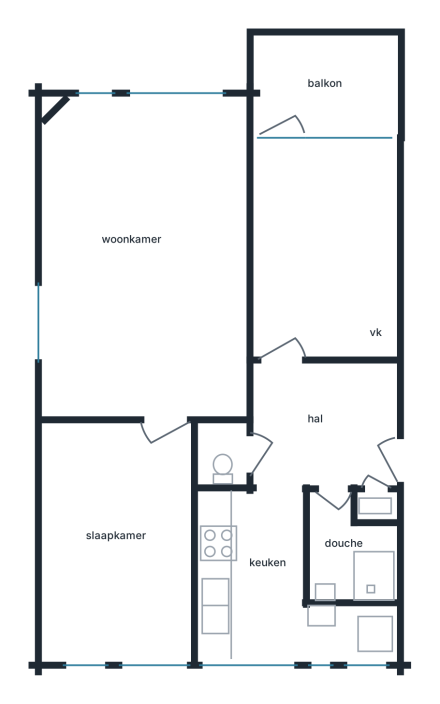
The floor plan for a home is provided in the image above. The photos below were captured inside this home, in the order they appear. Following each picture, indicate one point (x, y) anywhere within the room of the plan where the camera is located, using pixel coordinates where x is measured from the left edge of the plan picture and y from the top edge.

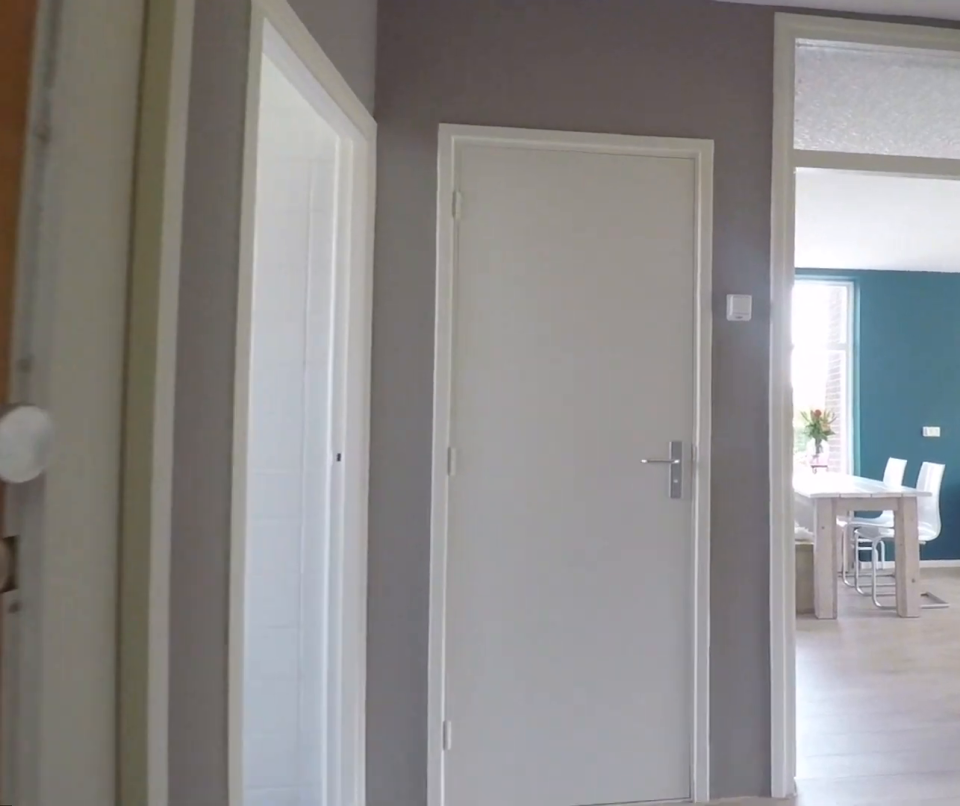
(324, 425)
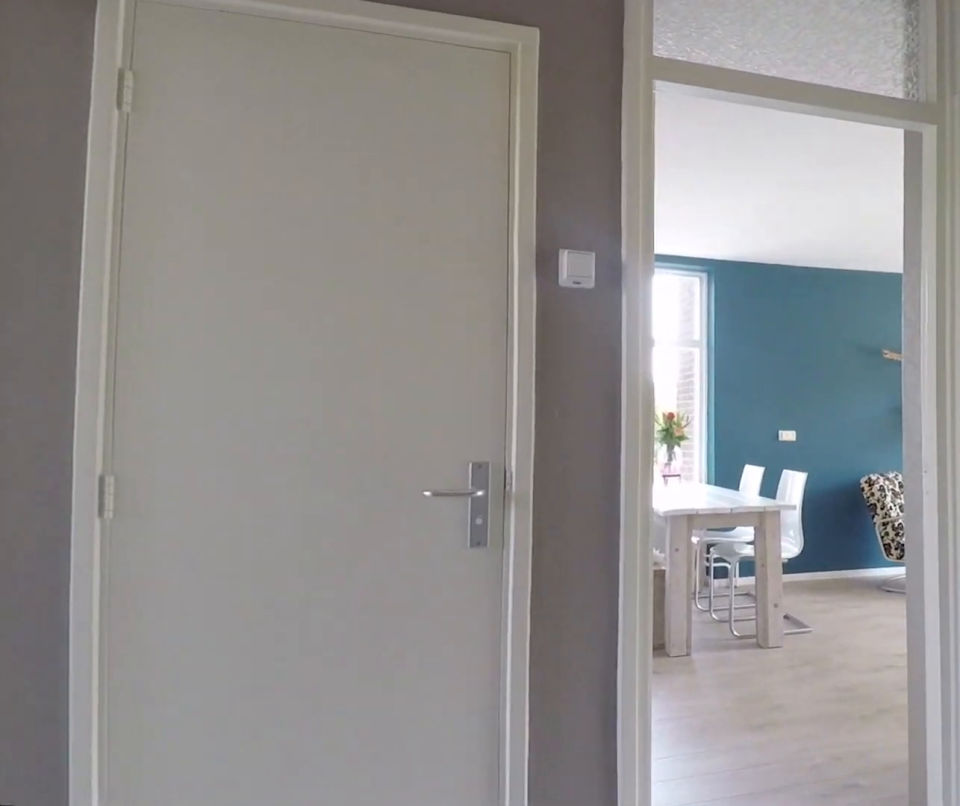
(324, 425)
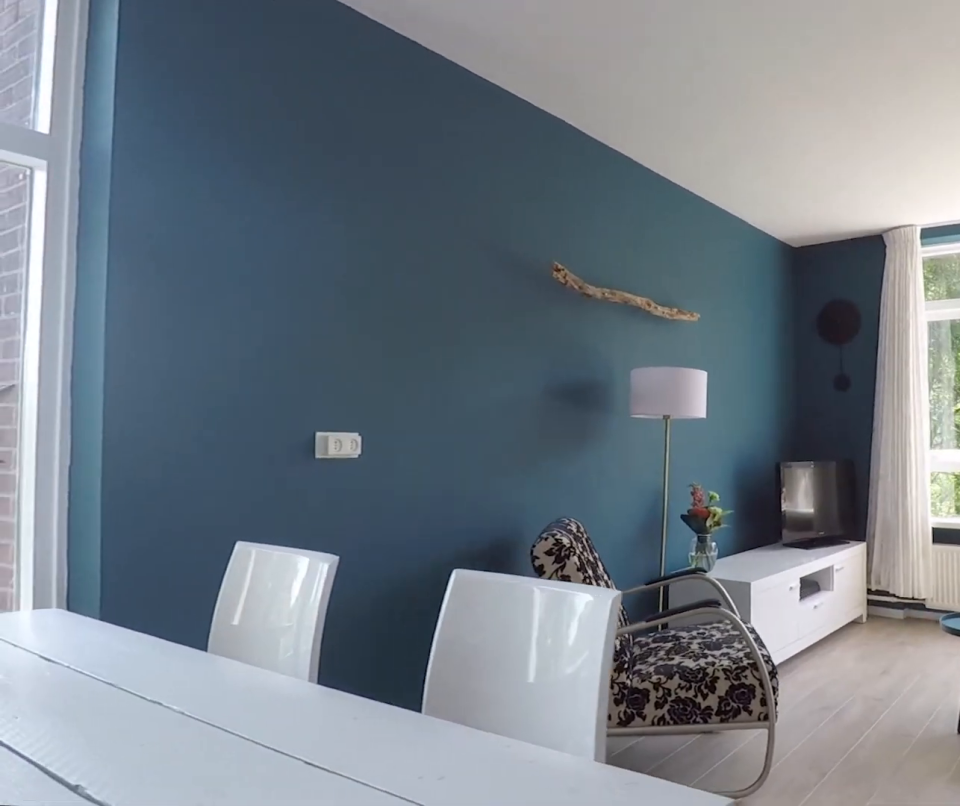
(145, 259)
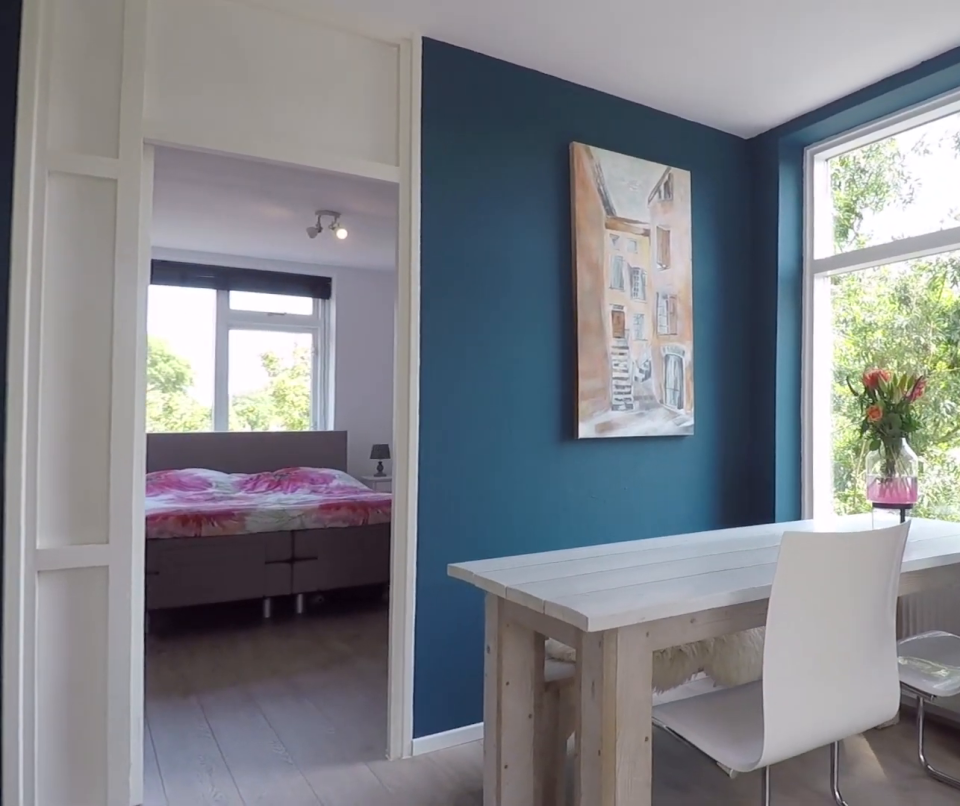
(145, 259)
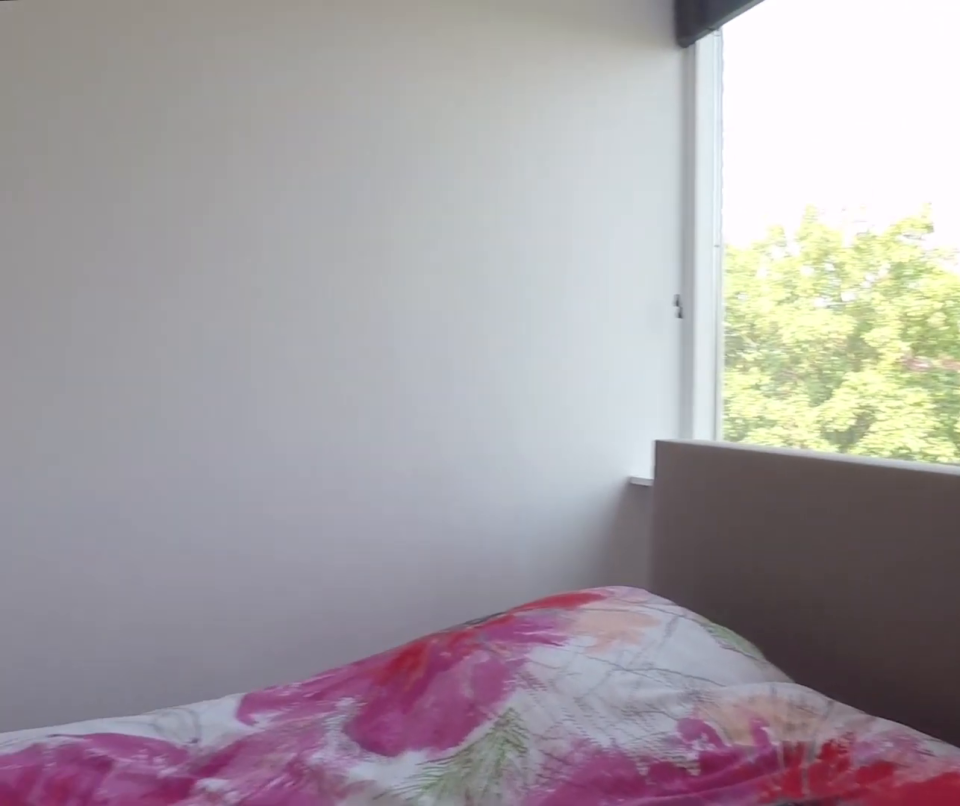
(119, 542)
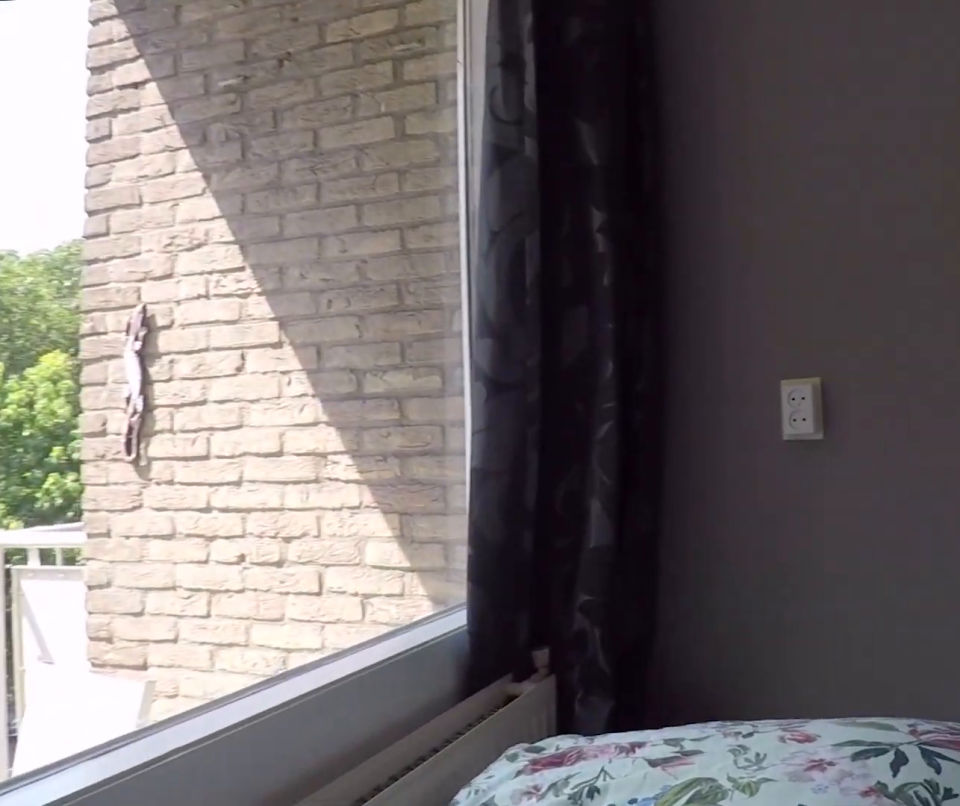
(323, 252)
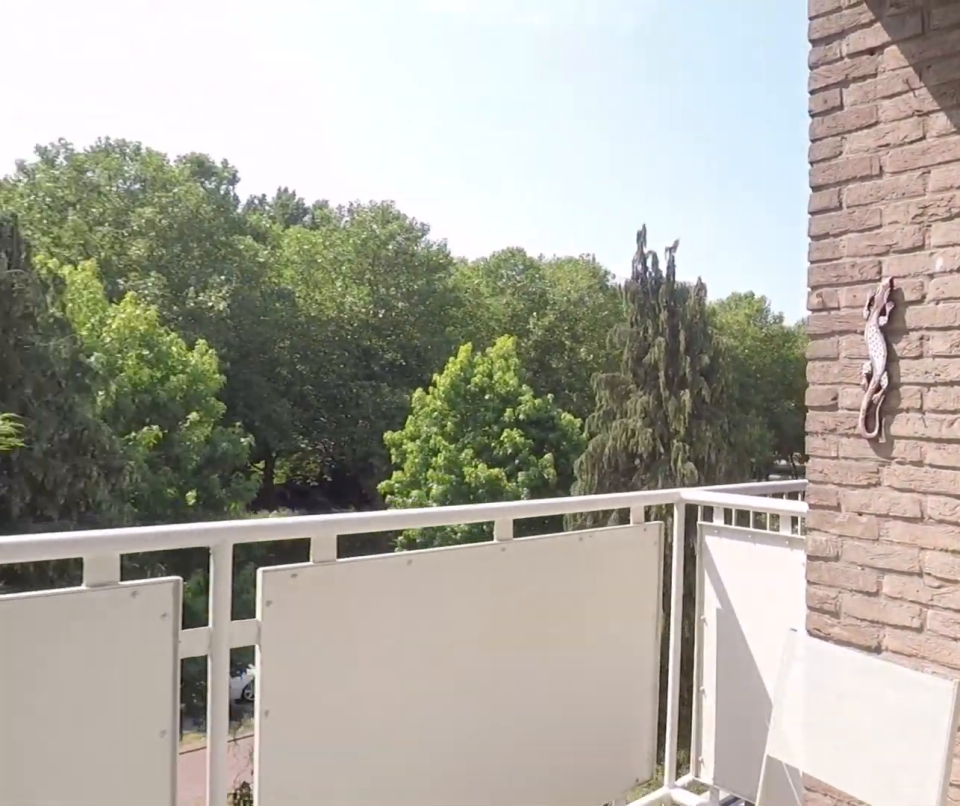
(325, 82)
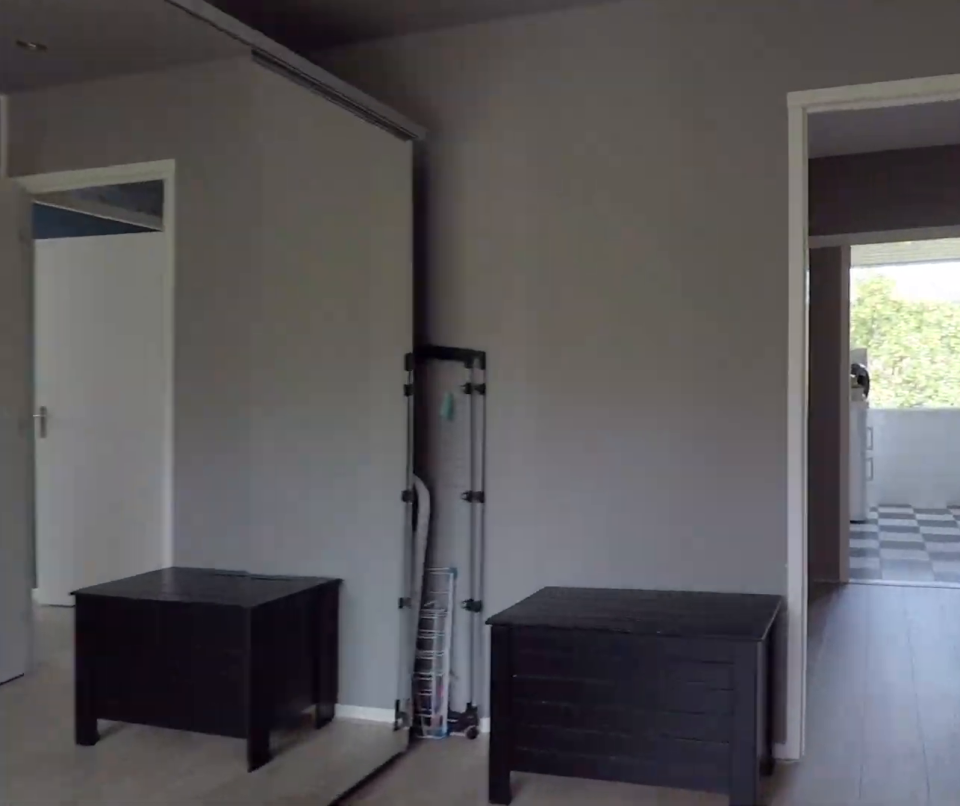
(323, 252)
